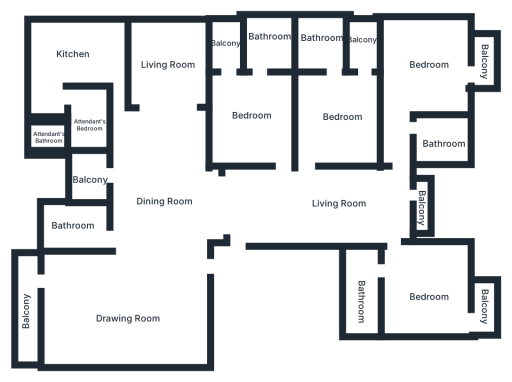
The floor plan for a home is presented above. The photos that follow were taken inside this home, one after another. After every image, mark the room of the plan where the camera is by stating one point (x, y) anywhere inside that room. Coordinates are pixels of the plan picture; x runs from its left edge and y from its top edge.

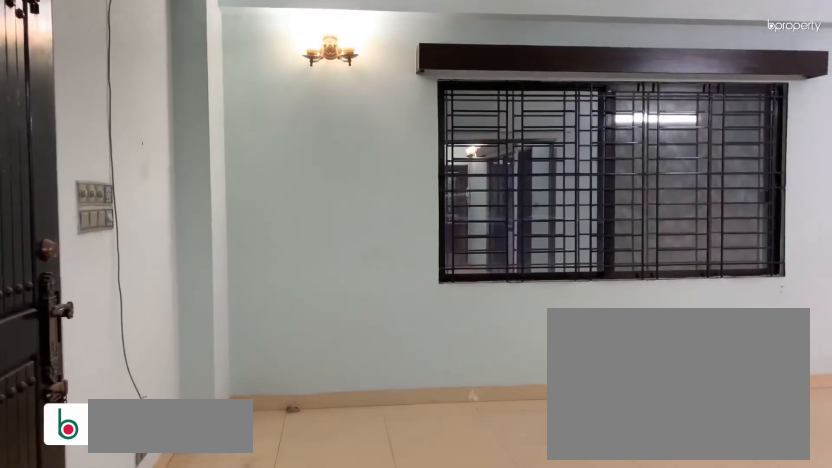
(128, 305)
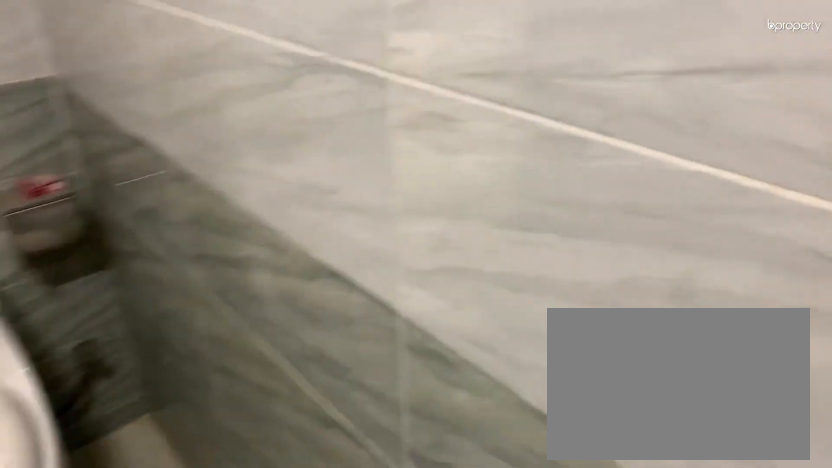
(80, 228)
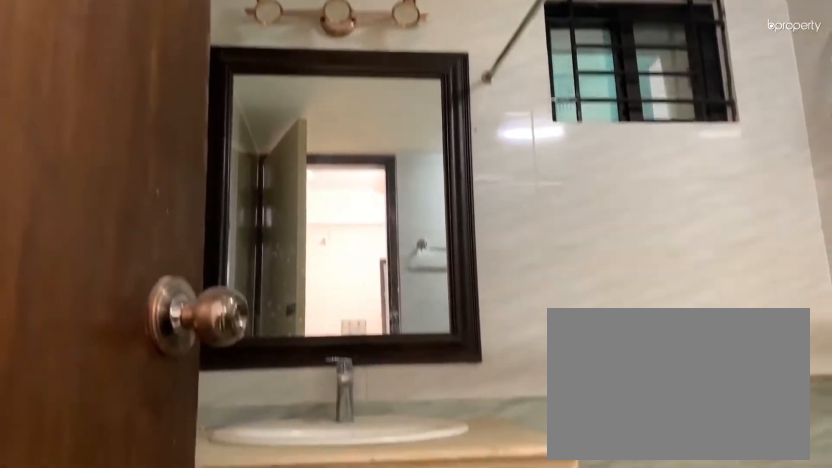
(264, 41)
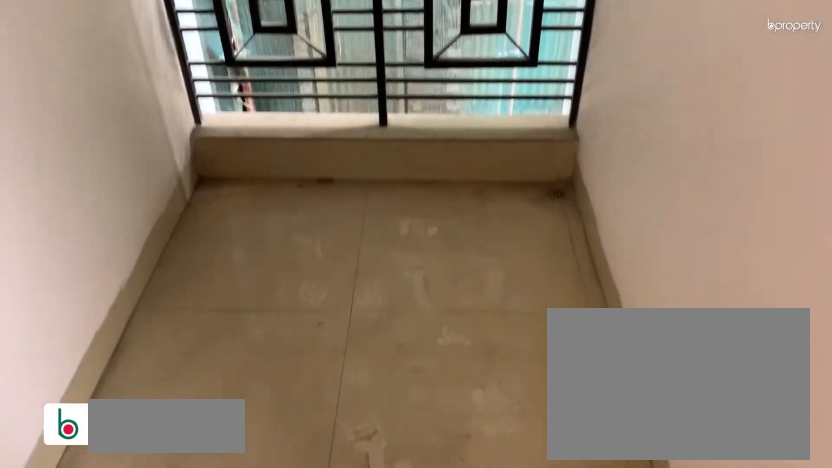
(225, 45)
